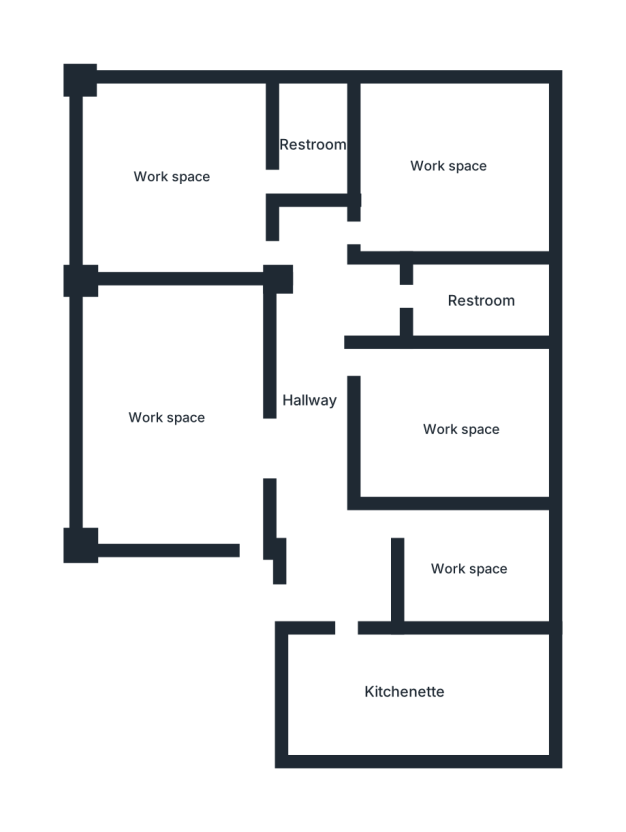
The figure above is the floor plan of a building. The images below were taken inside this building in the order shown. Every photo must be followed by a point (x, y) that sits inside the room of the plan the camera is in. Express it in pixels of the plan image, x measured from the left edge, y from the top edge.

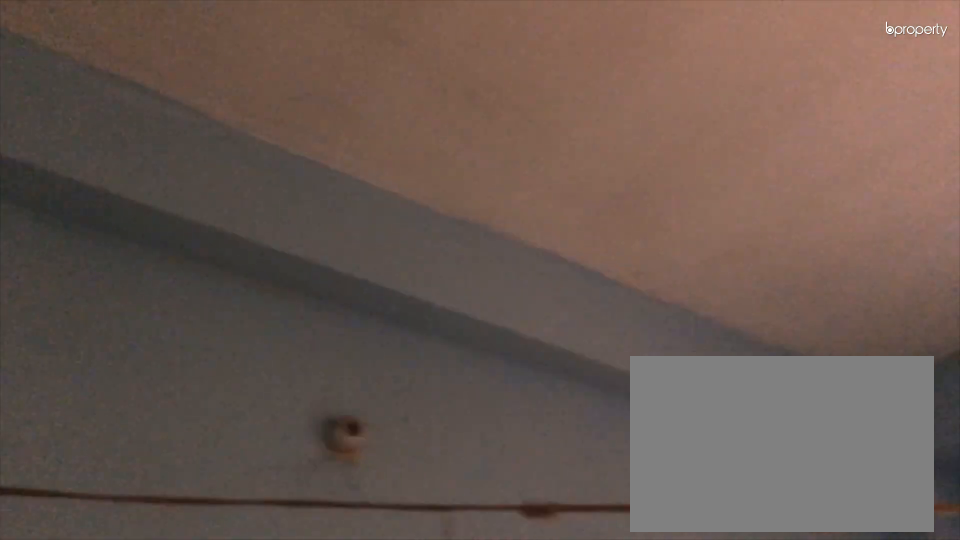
(163, 420)
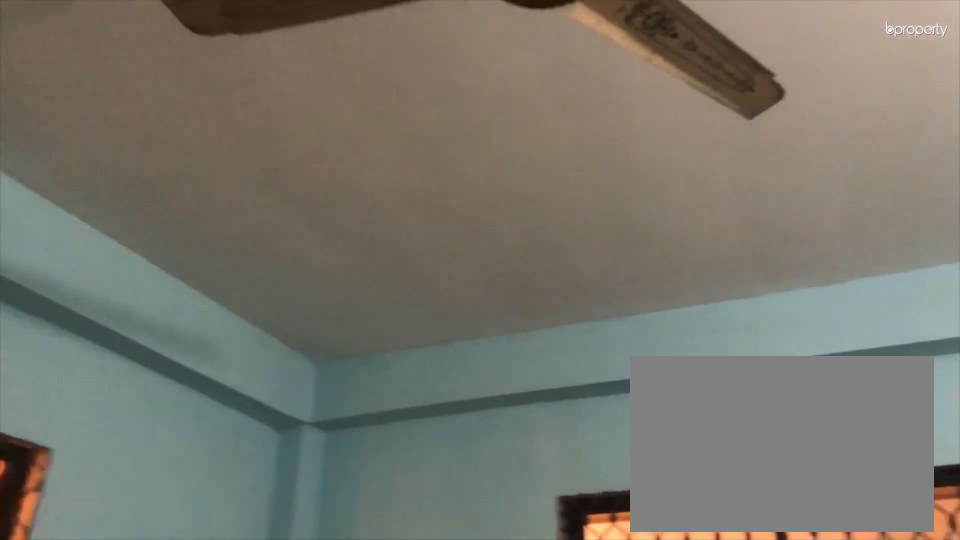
(172, 180)
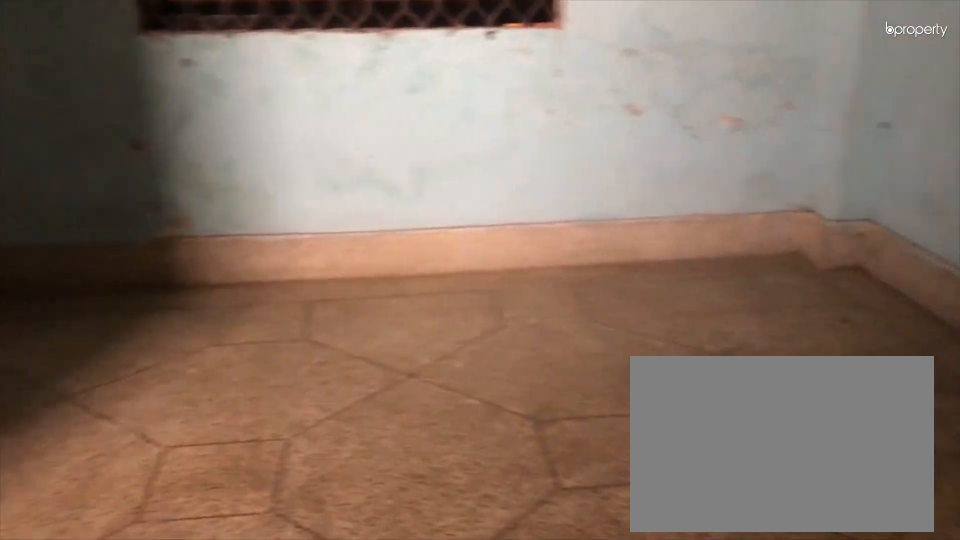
(456, 168)
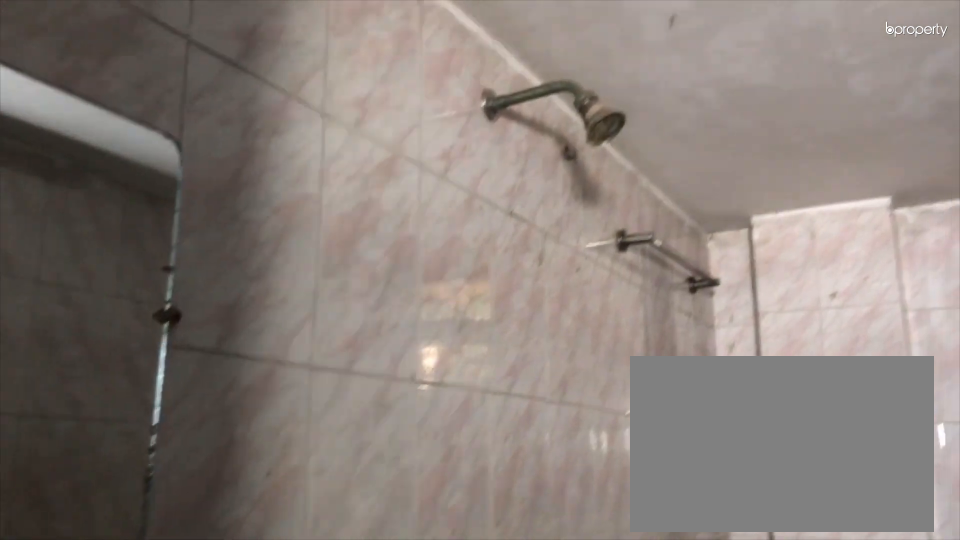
(477, 302)
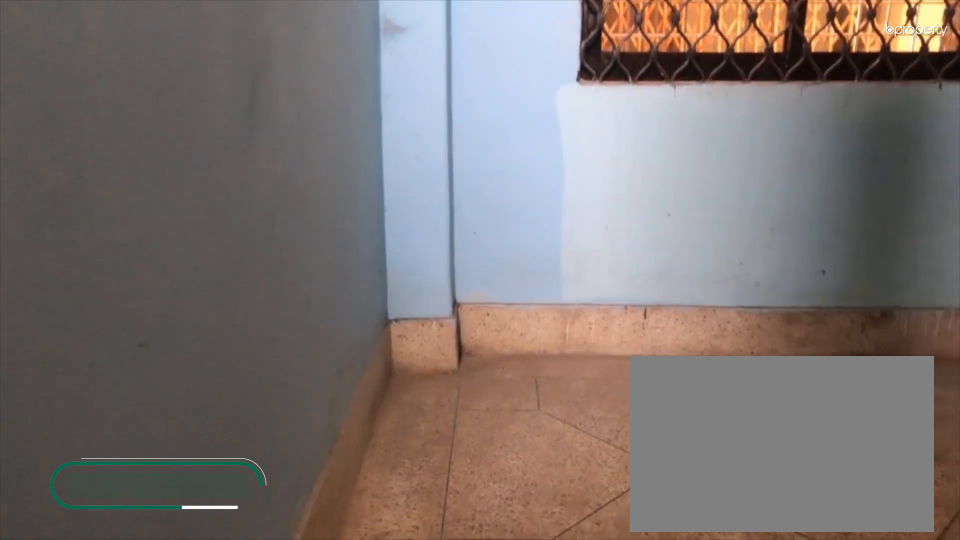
(461, 568)
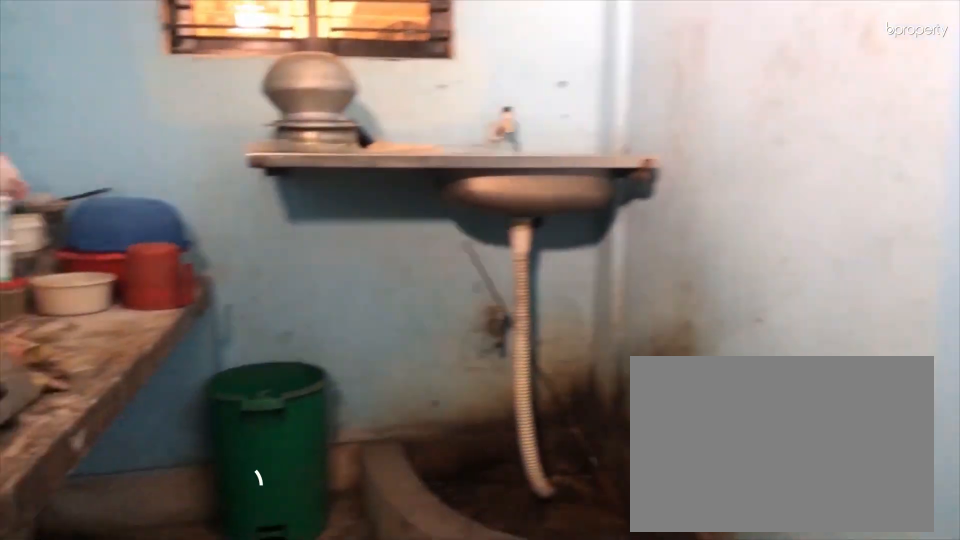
(402, 703)
